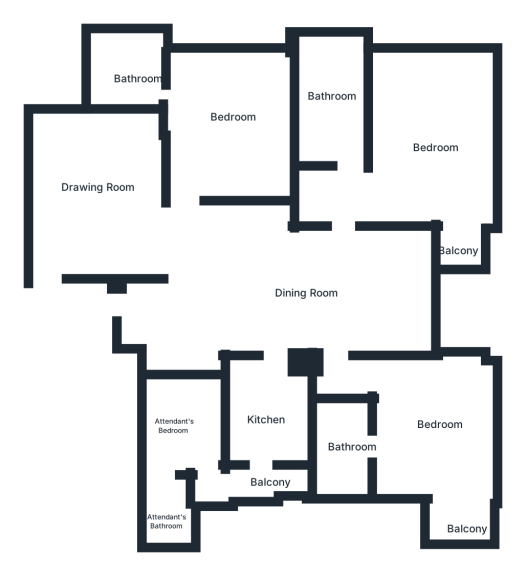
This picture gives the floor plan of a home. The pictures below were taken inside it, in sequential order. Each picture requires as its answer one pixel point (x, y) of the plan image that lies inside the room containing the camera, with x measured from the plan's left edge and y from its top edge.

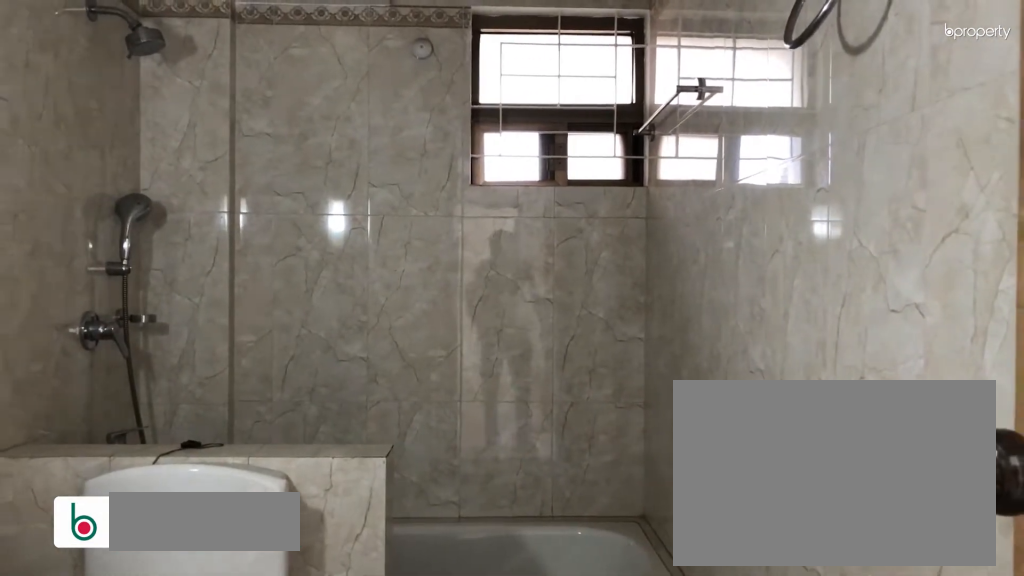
(338, 107)
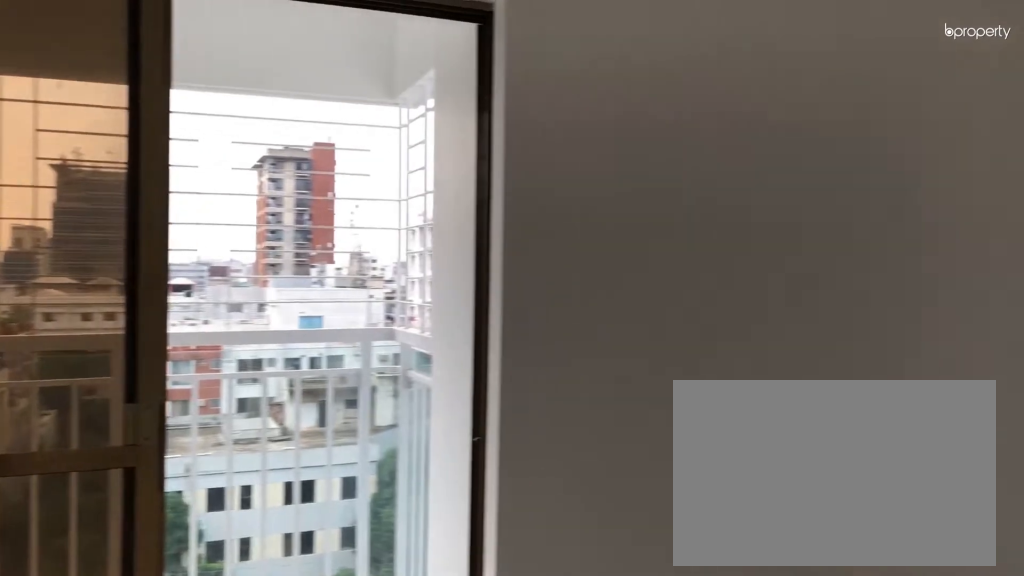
(448, 445)
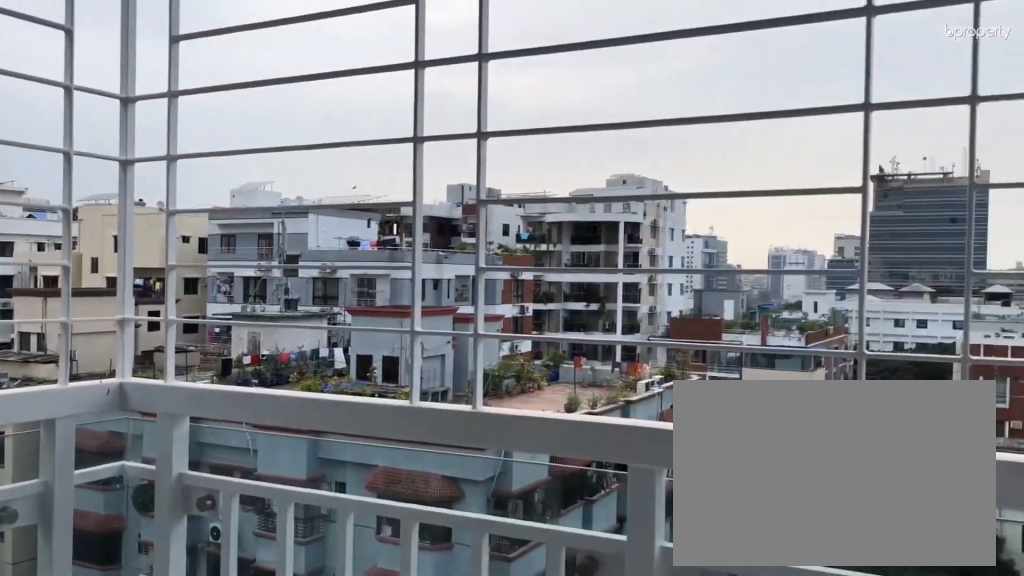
(462, 505)
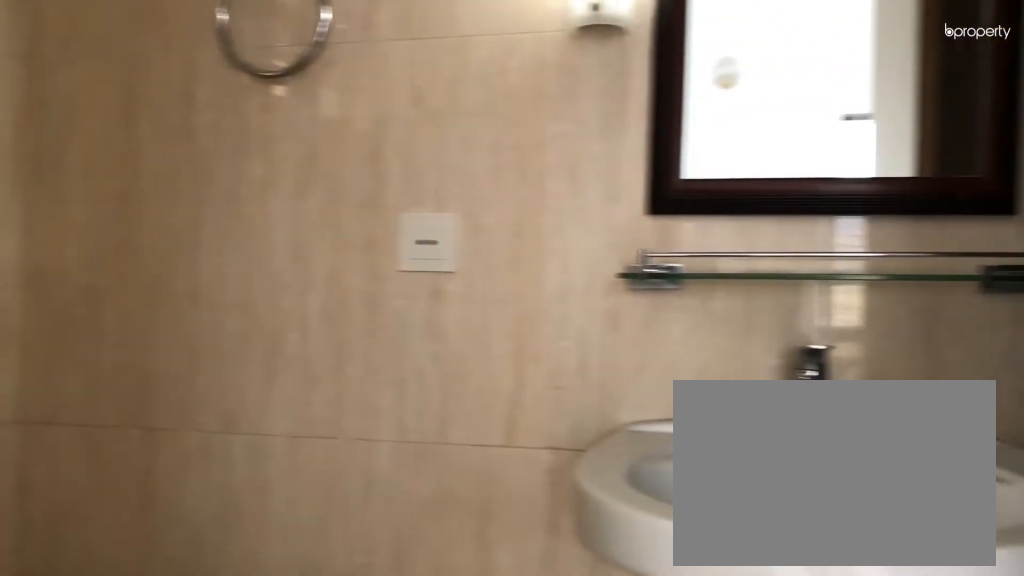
(343, 449)
